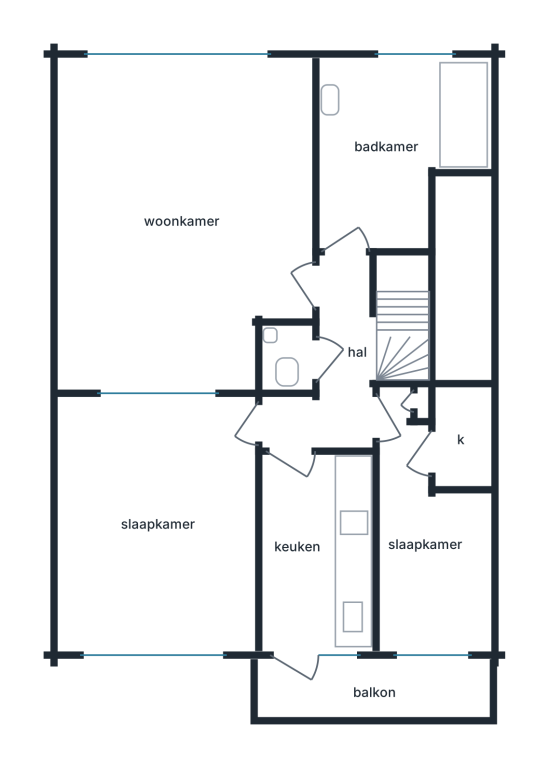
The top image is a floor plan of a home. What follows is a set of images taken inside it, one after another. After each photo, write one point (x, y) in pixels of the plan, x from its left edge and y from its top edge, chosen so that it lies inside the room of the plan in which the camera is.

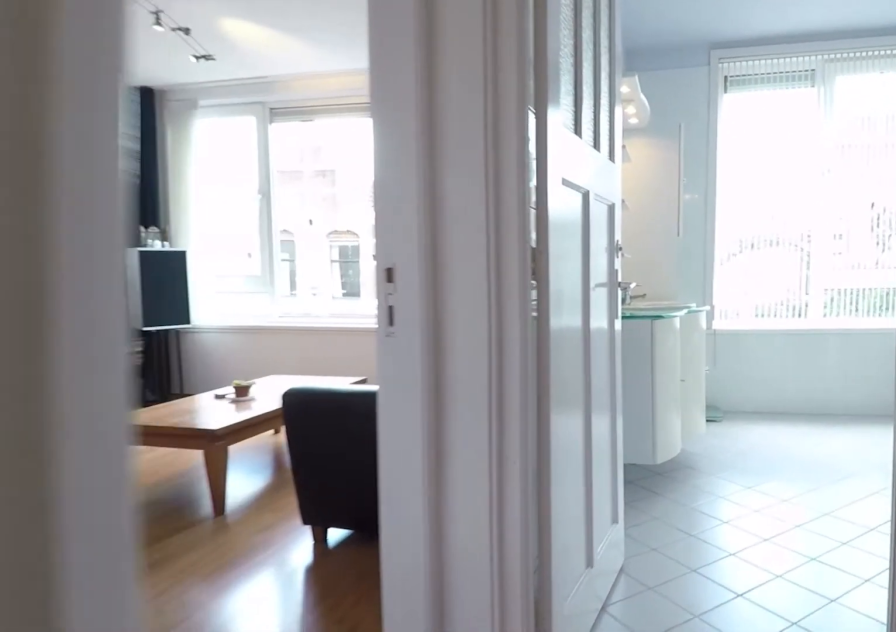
(334, 366)
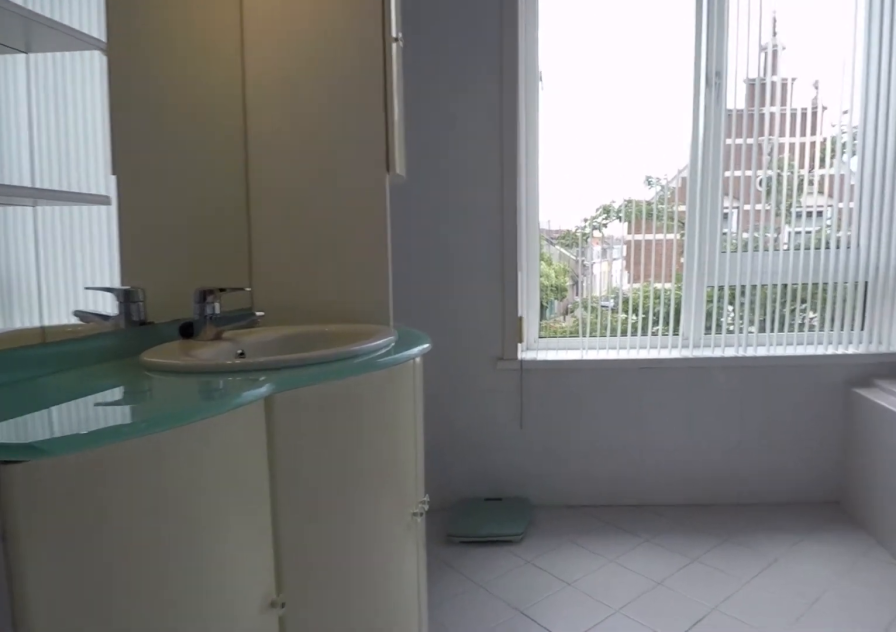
(392, 146)
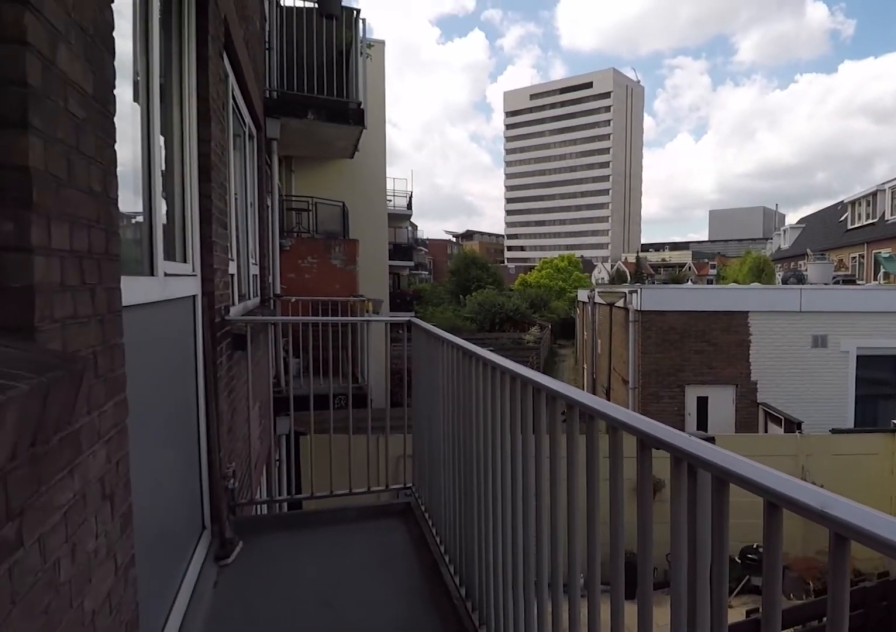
(374, 689)
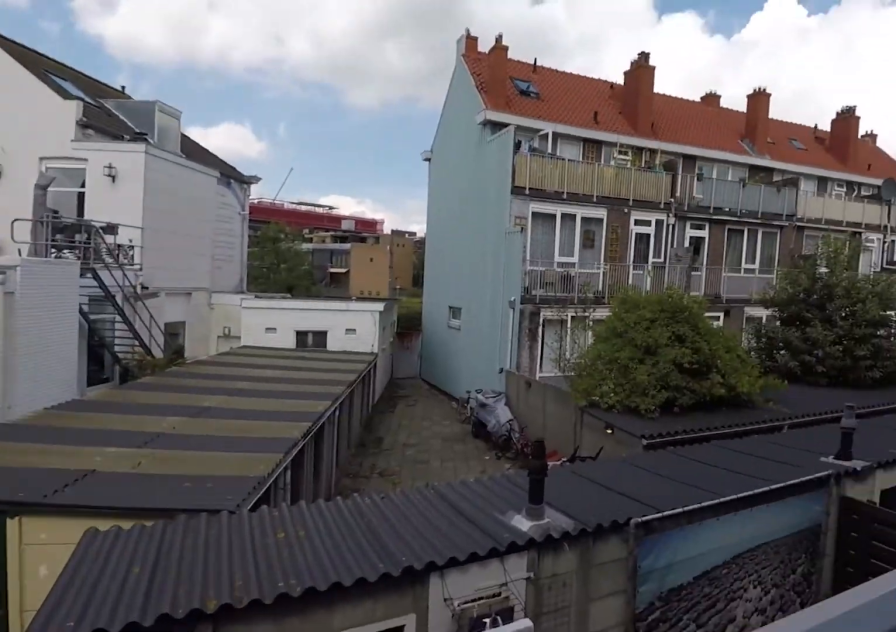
(374, 689)
